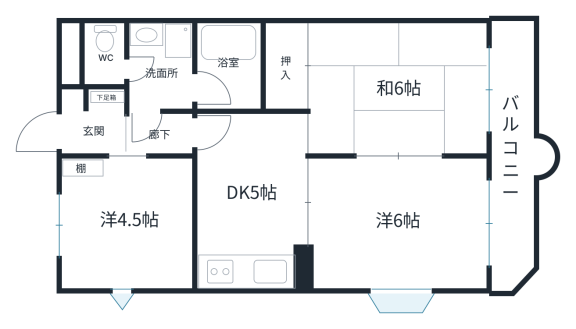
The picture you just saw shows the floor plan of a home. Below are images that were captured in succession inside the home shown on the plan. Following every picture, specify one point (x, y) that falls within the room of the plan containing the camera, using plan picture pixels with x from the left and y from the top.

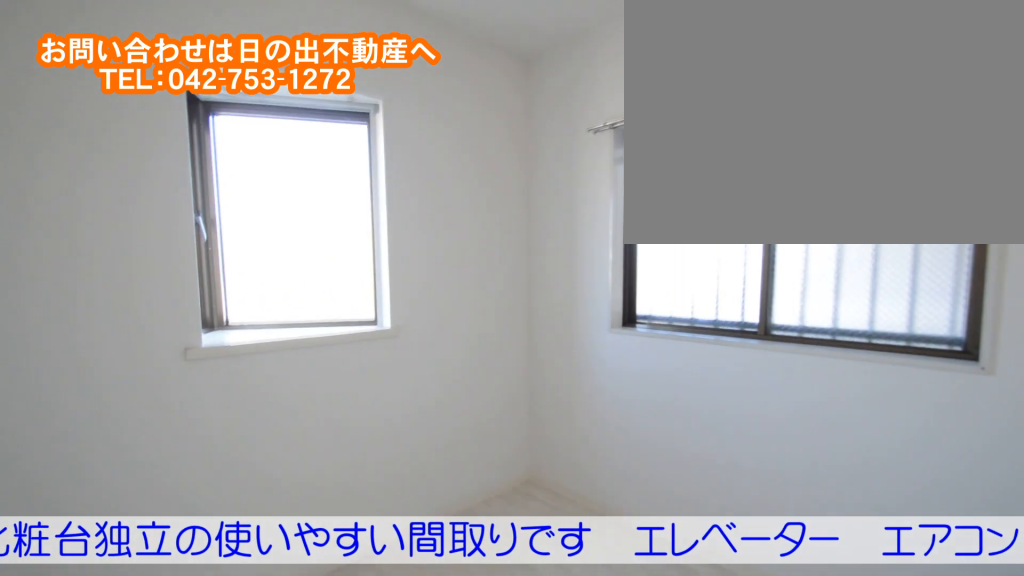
(128, 248)
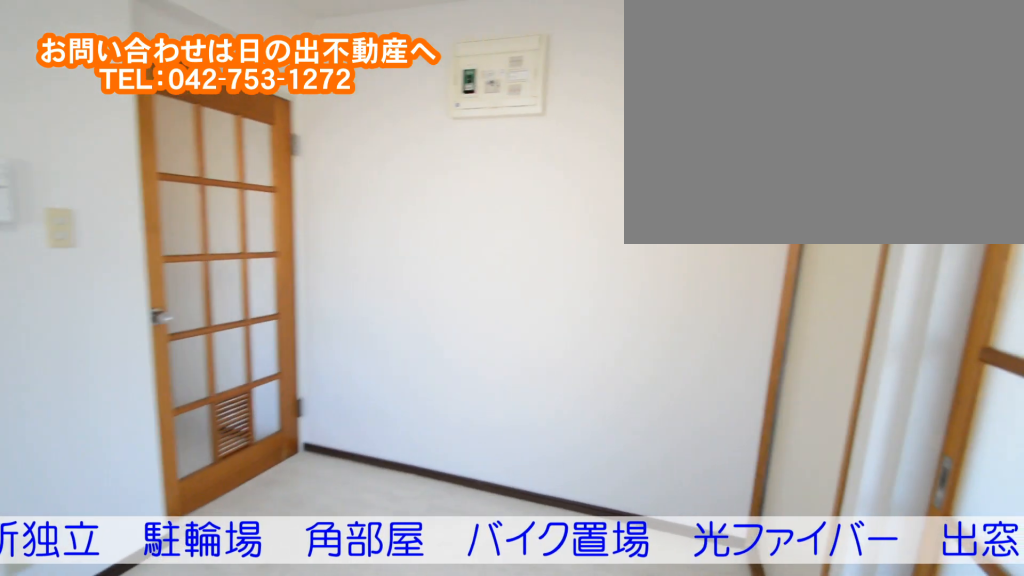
(258, 218)
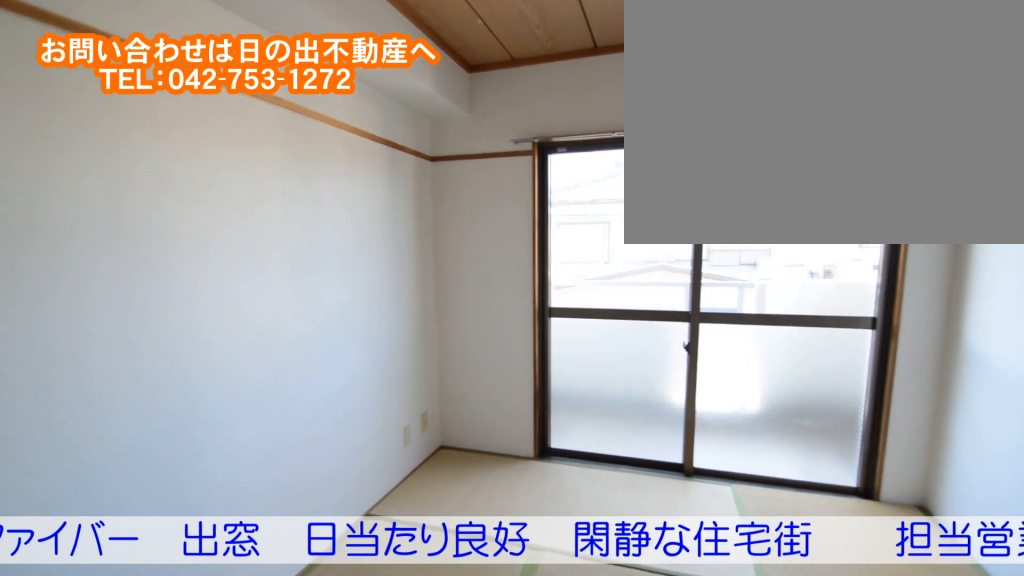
(394, 113)
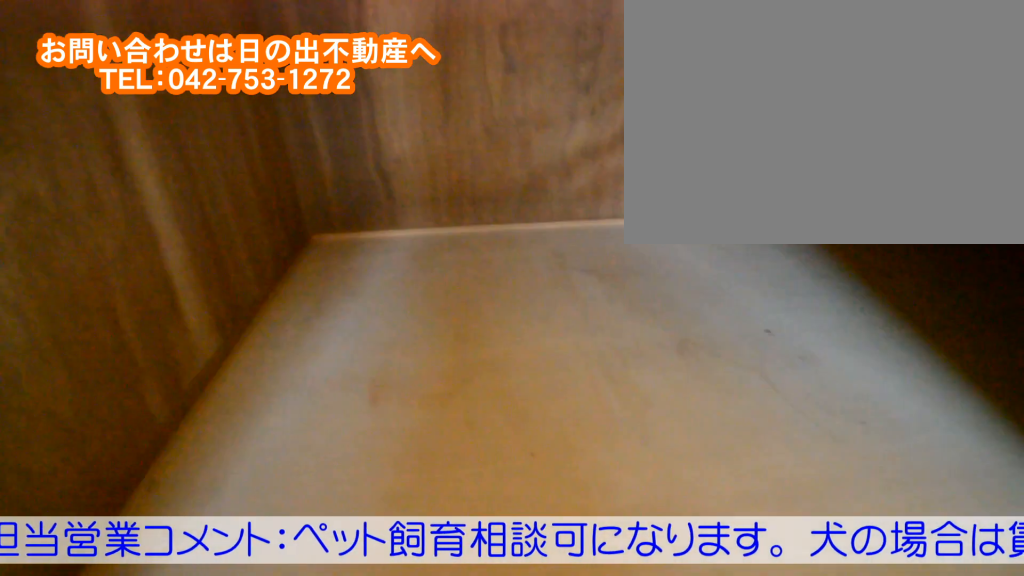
(394, 113)
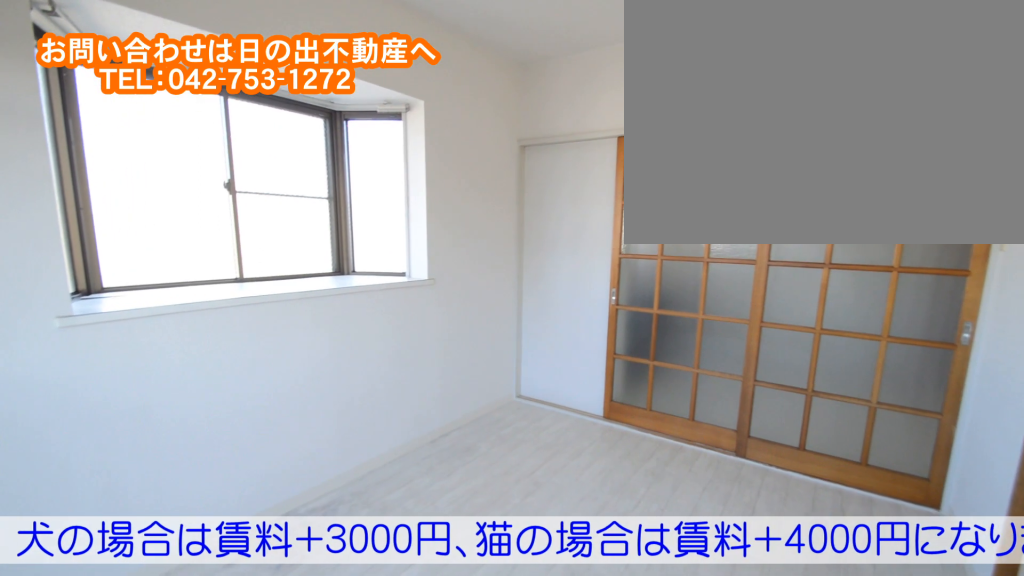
(403, 239)
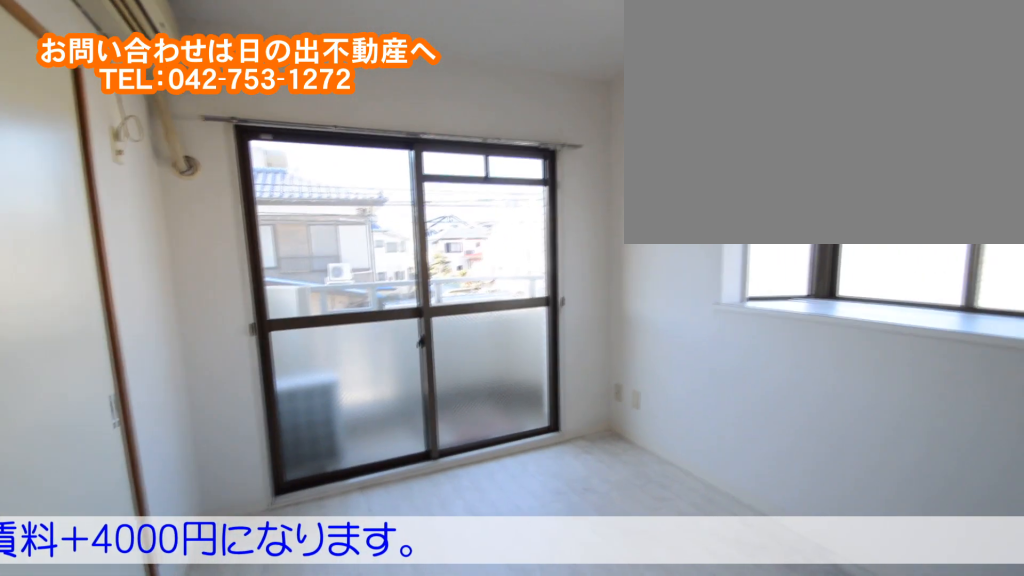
(403, 239)
